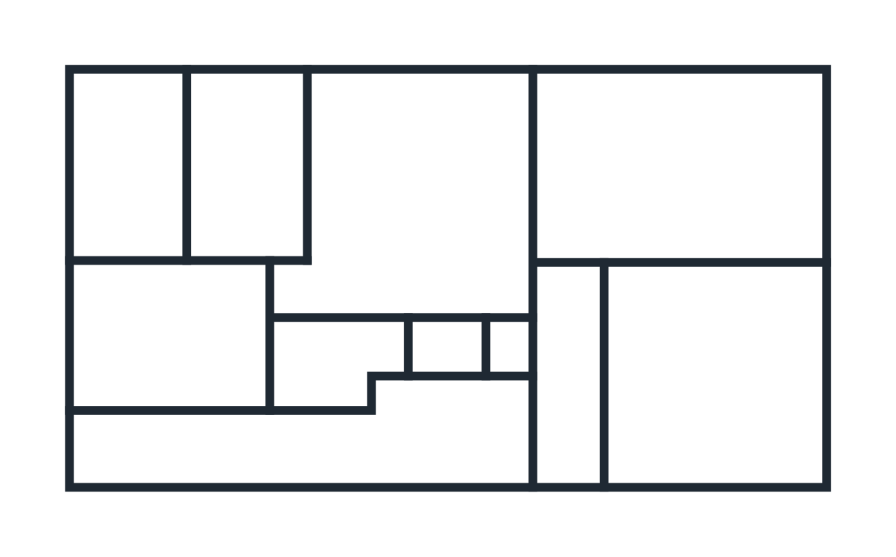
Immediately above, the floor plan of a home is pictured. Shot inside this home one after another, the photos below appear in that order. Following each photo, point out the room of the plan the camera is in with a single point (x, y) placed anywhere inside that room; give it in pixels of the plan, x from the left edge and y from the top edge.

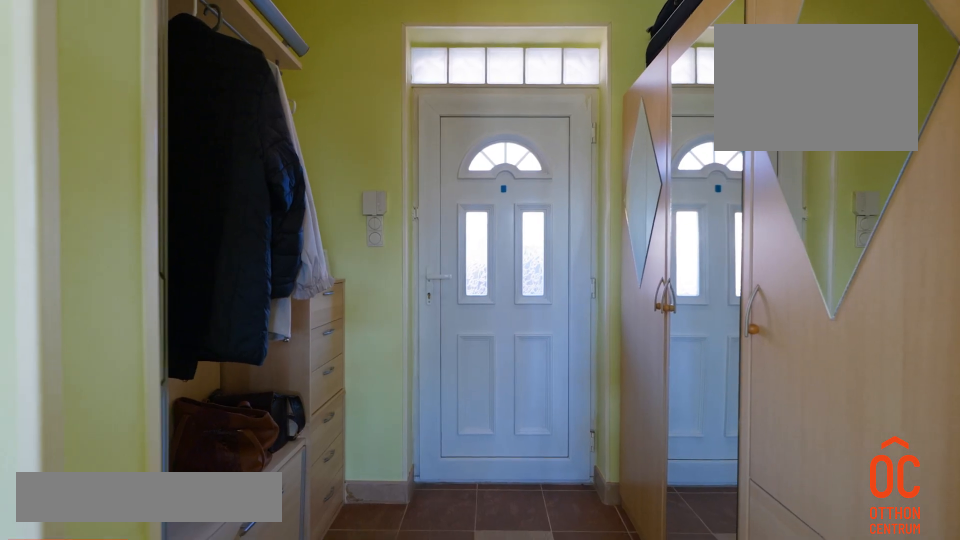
(454, 341)
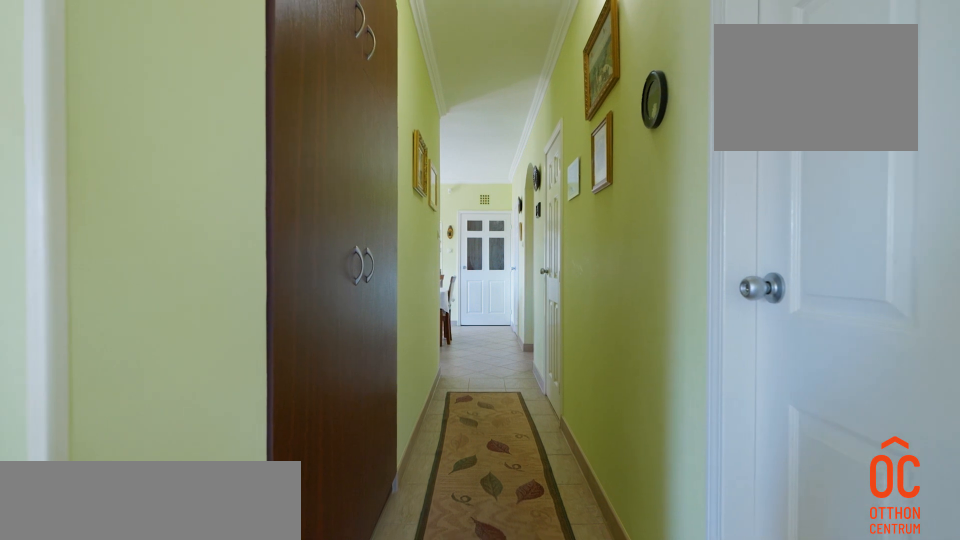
(343, 277)
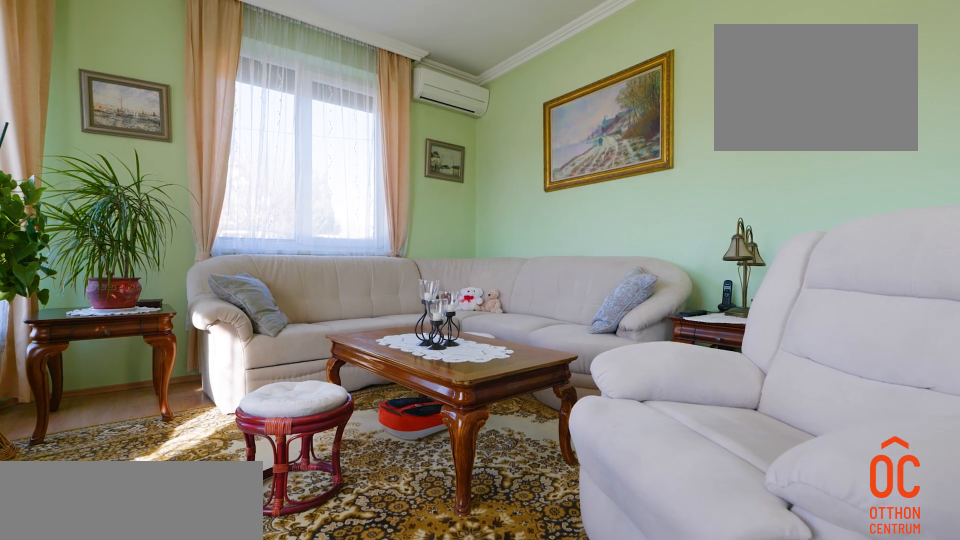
(702, 183)
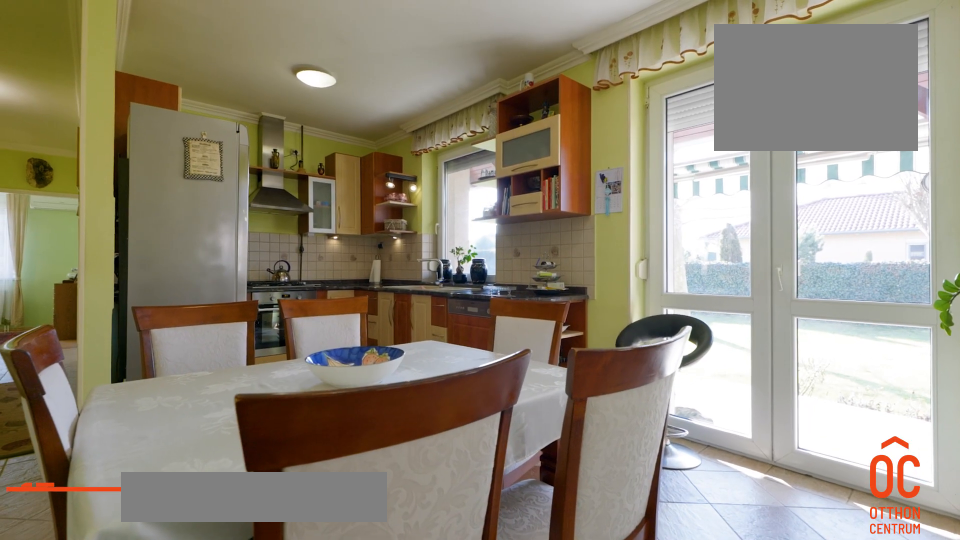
(379, 183)
